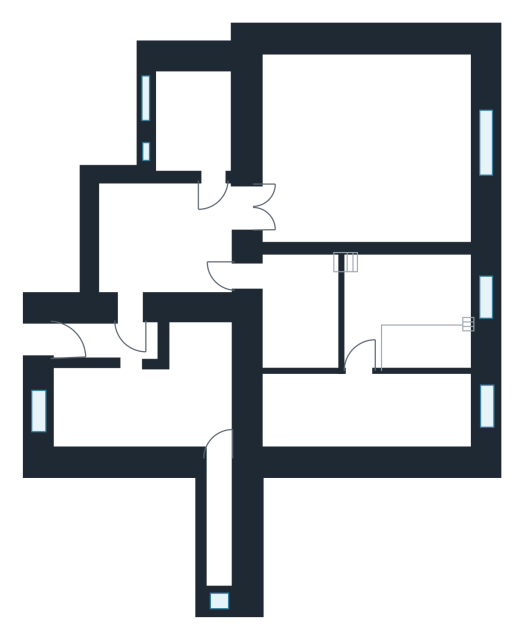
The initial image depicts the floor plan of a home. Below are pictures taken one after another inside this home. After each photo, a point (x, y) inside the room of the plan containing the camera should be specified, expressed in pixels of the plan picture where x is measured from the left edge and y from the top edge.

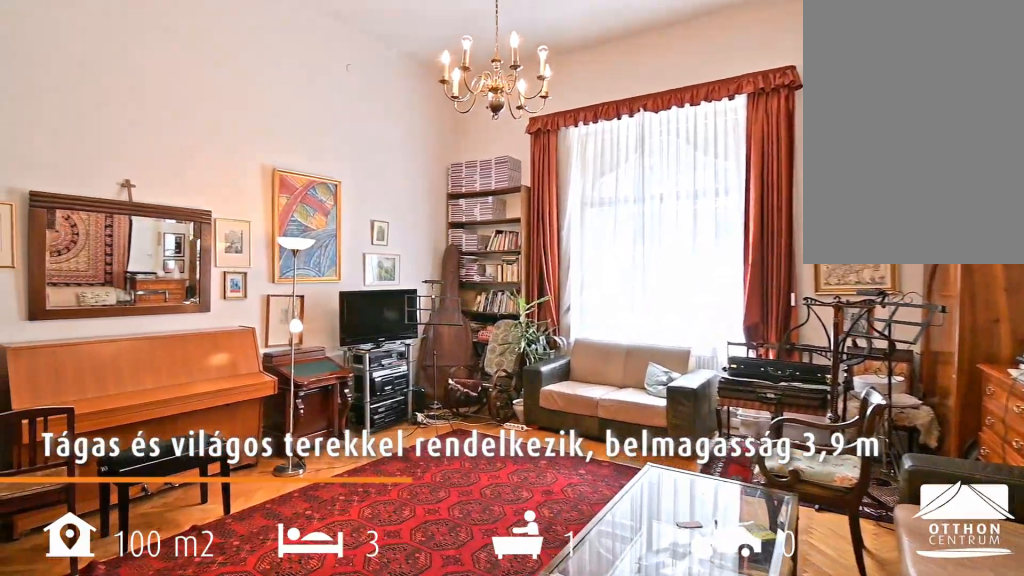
(374, 151)
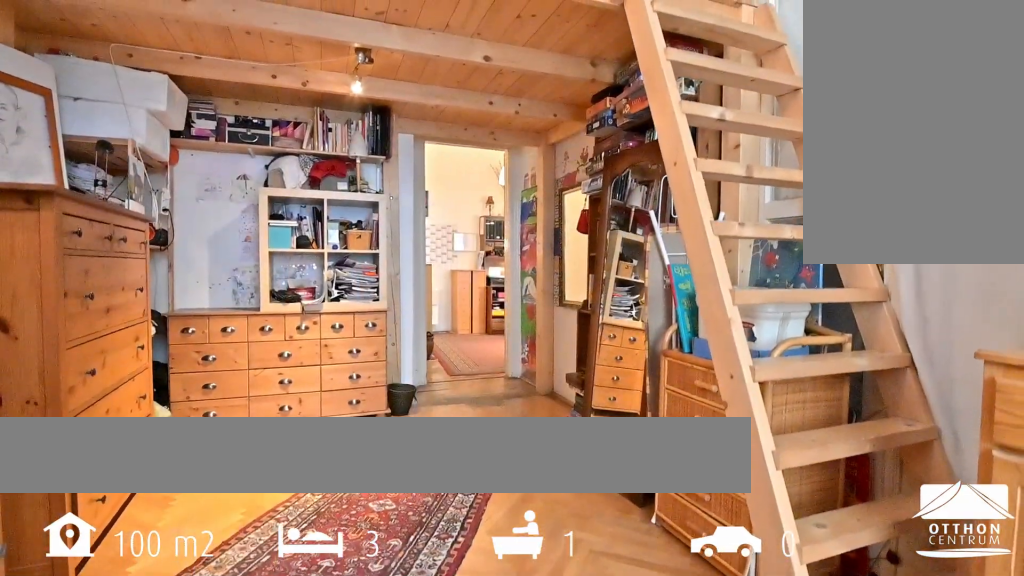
(352, 306)
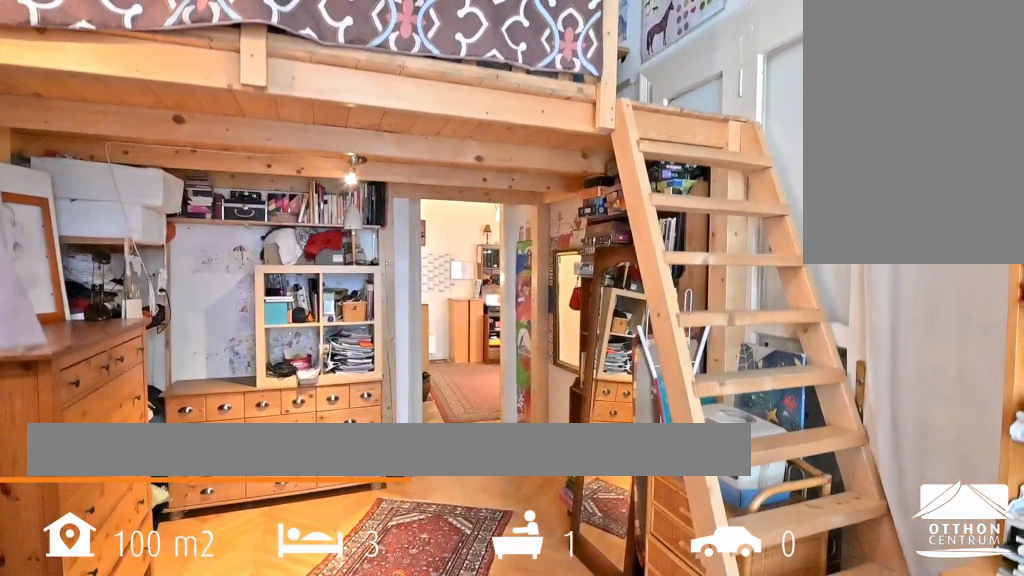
(352, 306)
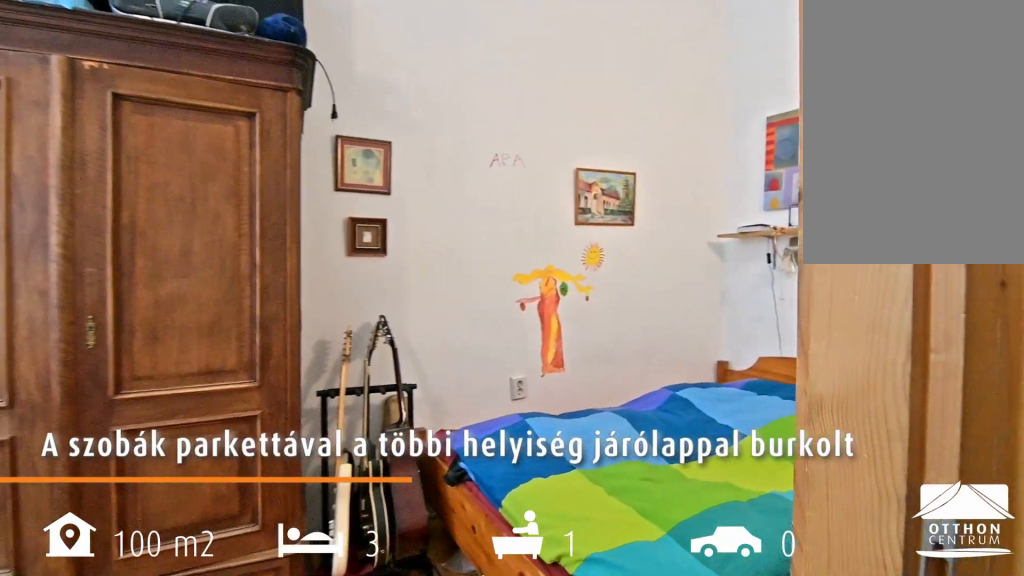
(365, 412)
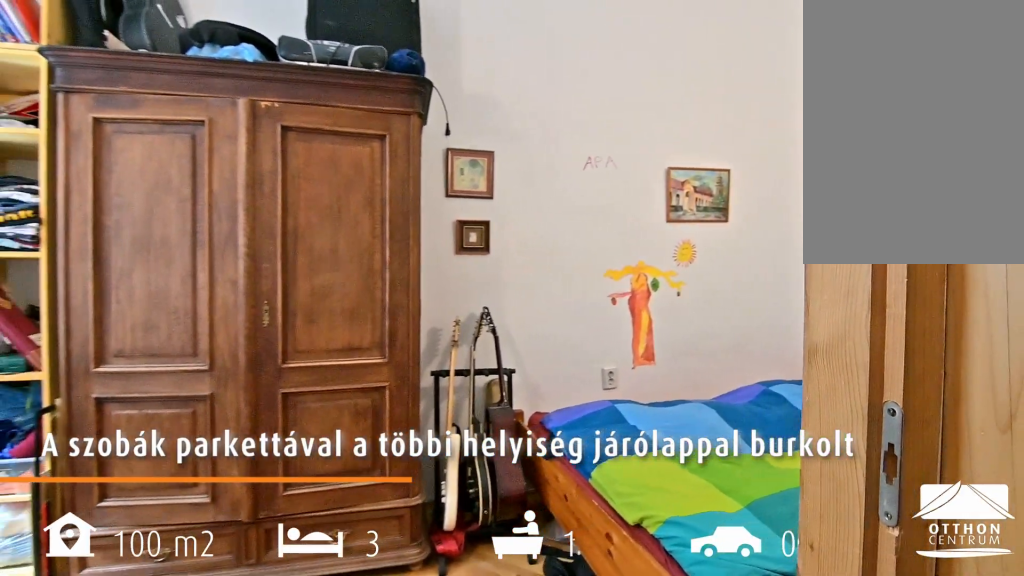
(381, 395)
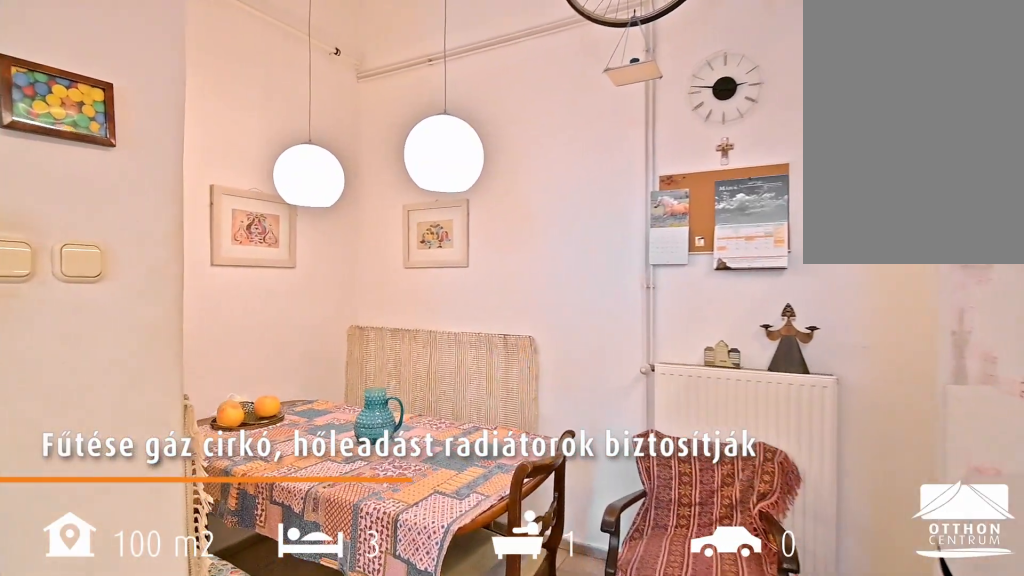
(163, 394)
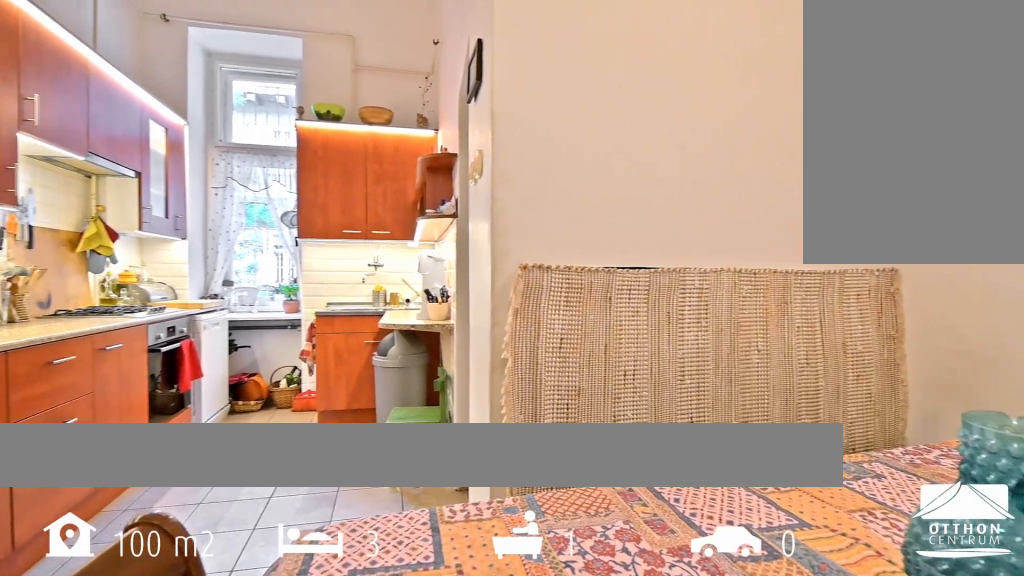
(162, 394)
